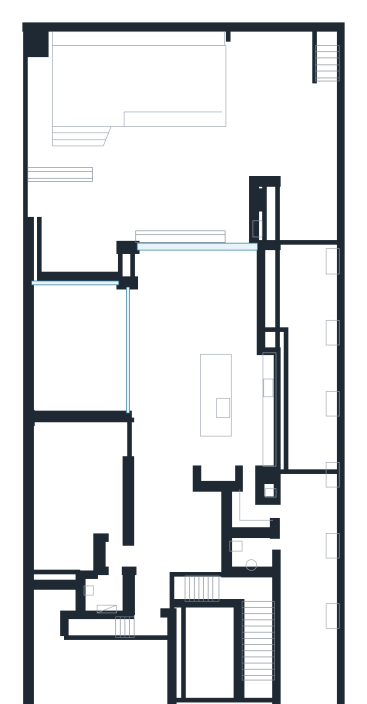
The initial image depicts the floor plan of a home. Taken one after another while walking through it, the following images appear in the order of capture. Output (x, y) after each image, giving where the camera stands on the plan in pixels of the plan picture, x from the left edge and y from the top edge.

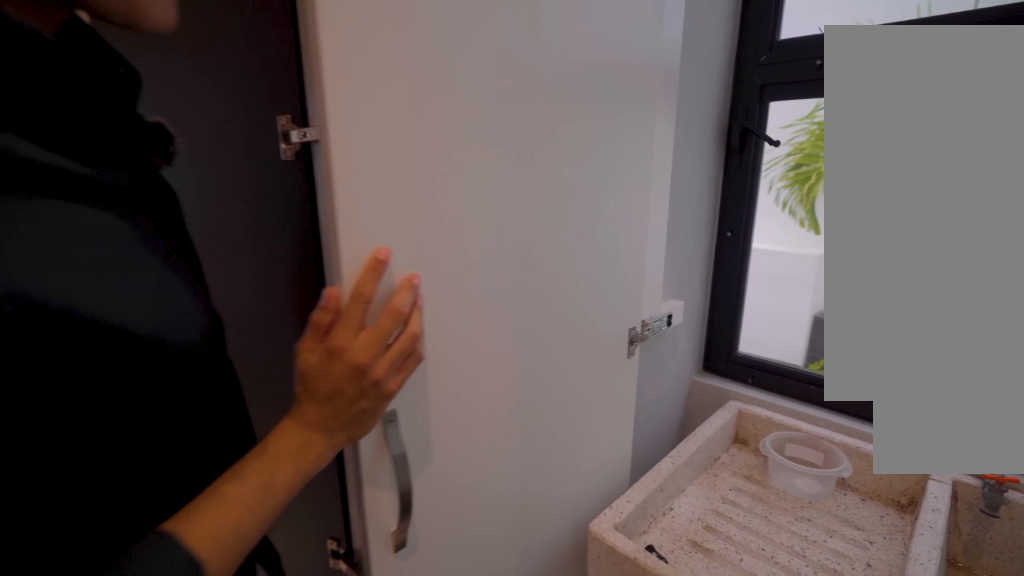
(250, 495)
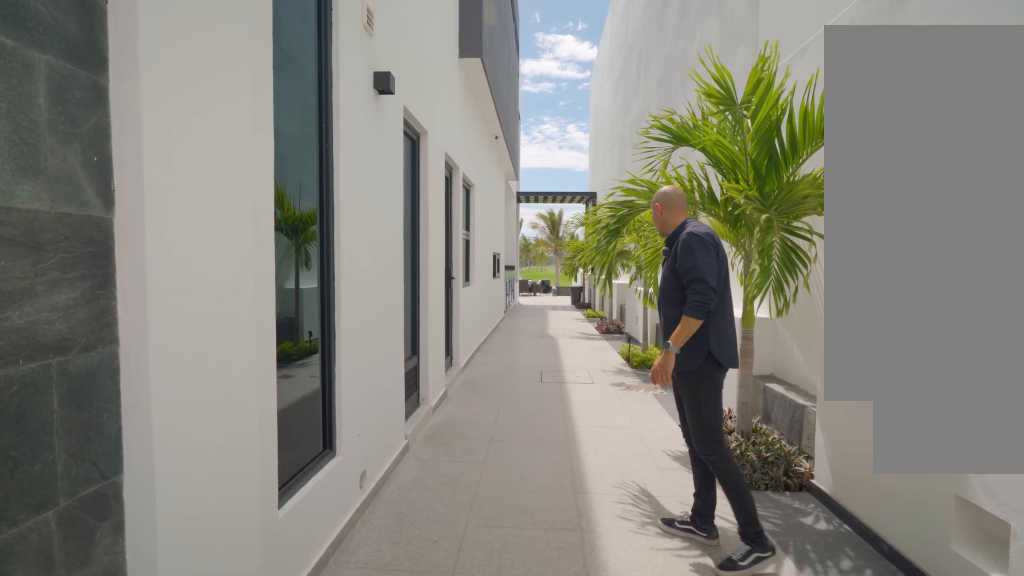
(303, 645)
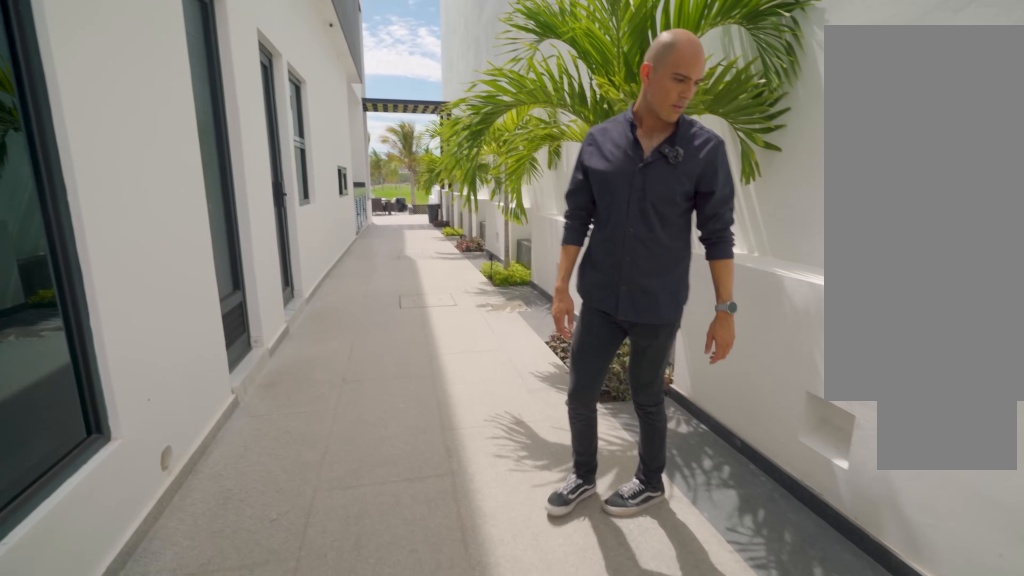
(303, 644)
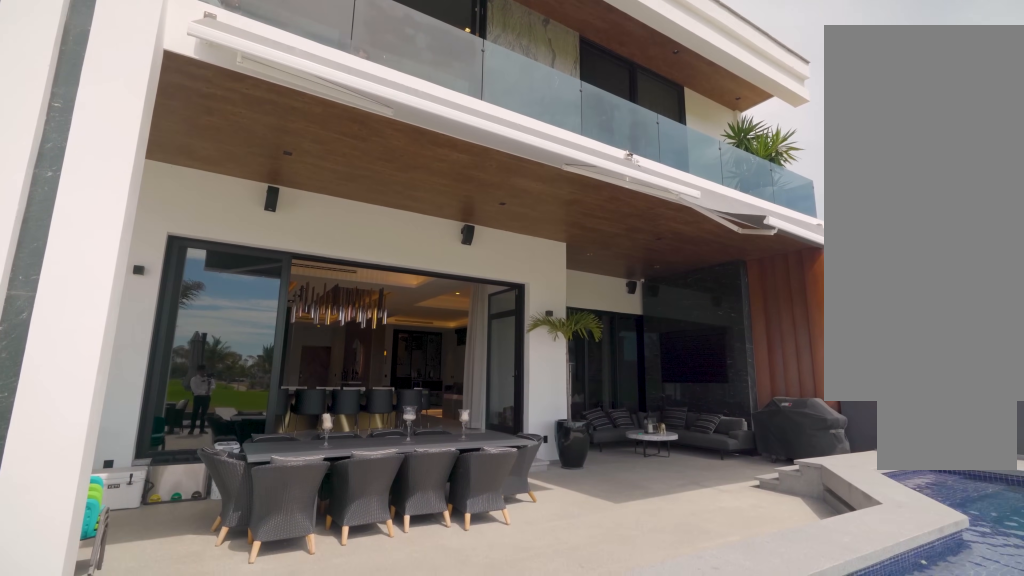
(240, 181)
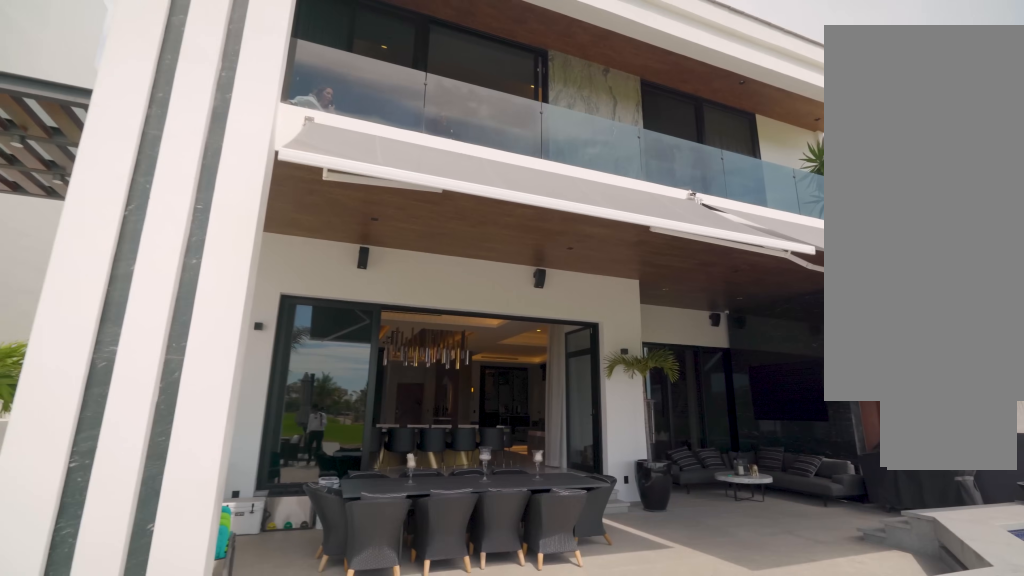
(240, 181)
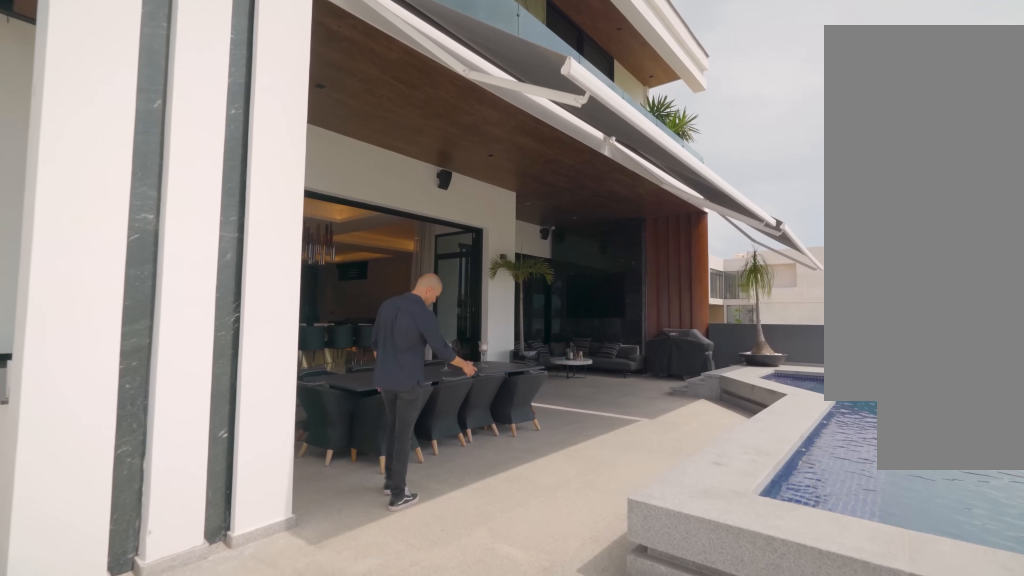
(255, 119)
